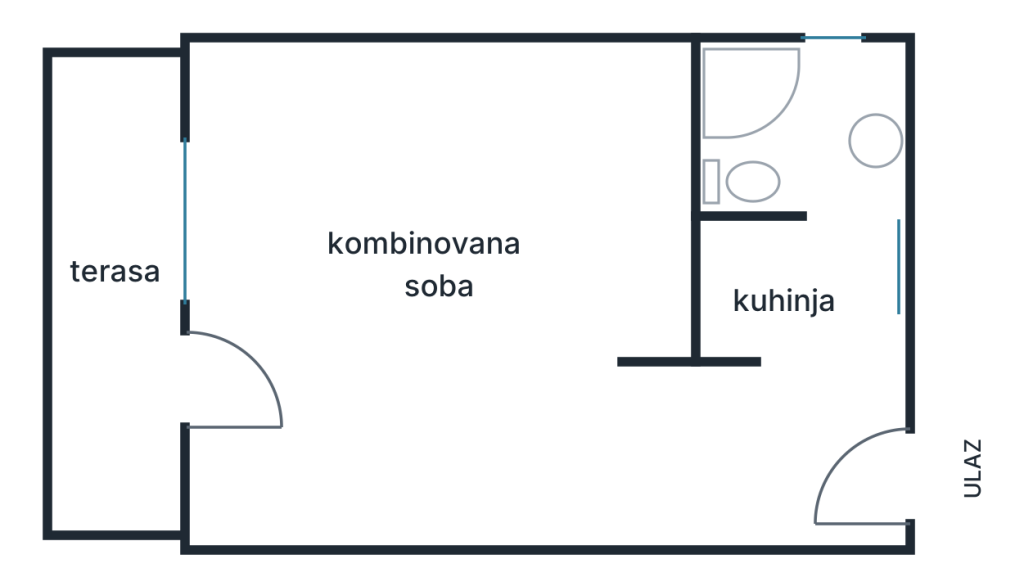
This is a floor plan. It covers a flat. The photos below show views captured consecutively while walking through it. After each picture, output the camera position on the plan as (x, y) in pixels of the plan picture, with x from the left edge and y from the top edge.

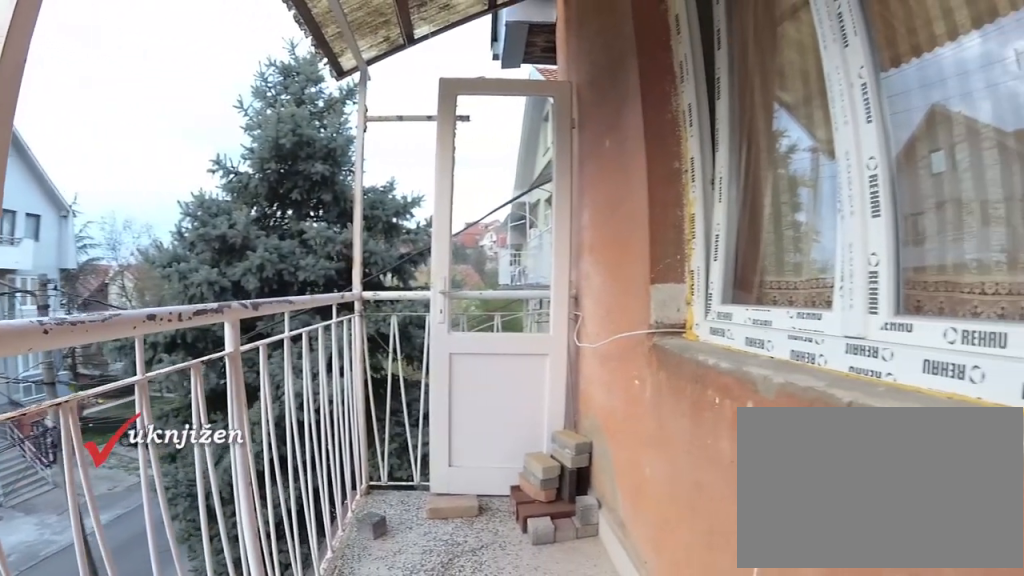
(107, 383)
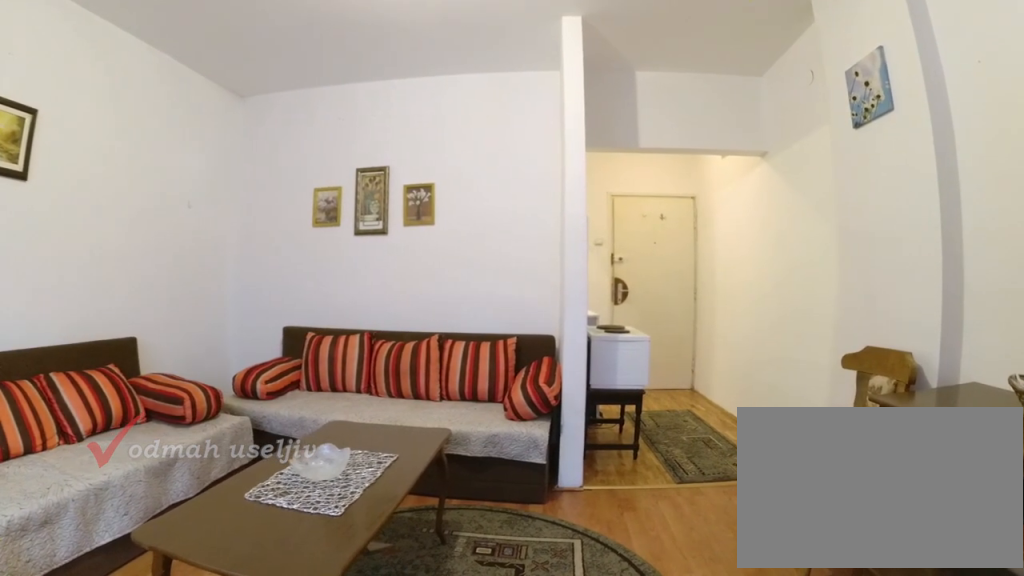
(229, 389)
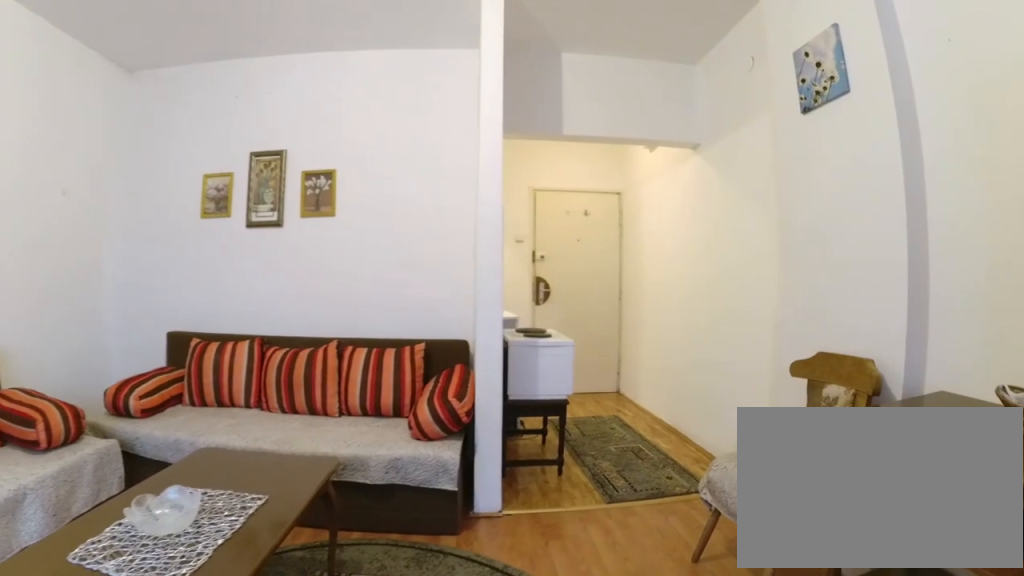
(285, 386)
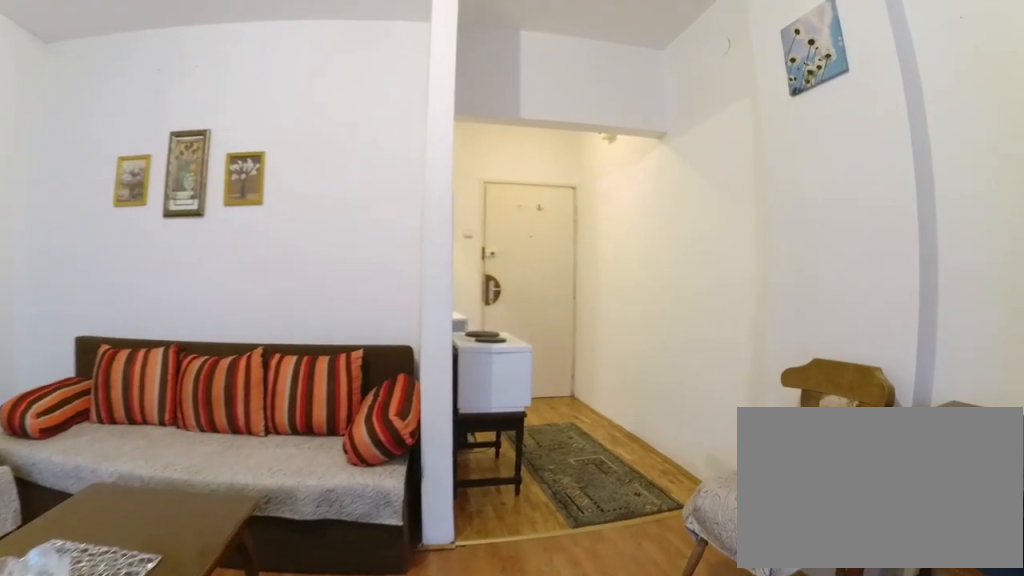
(352, 390)
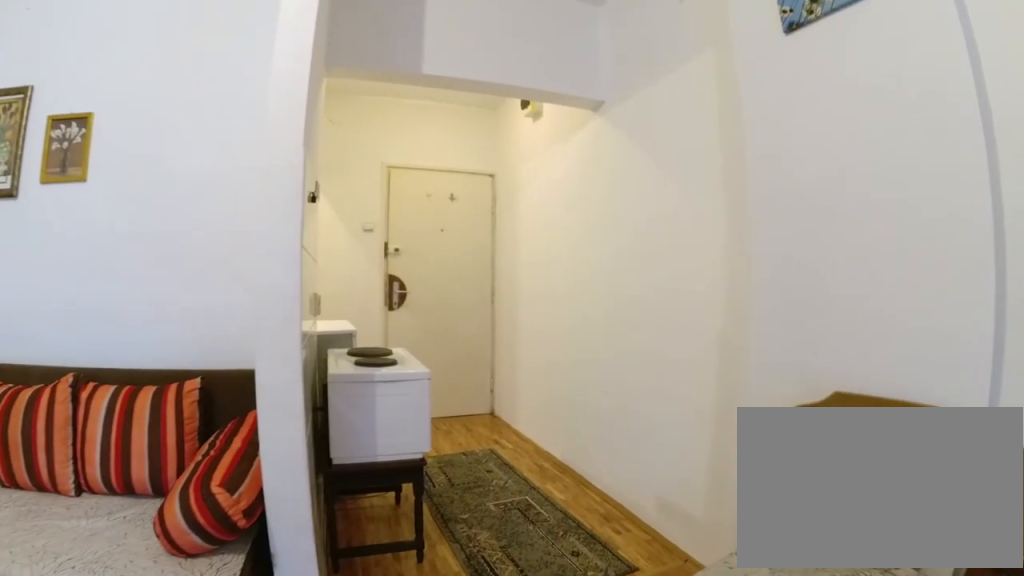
(467, 404)
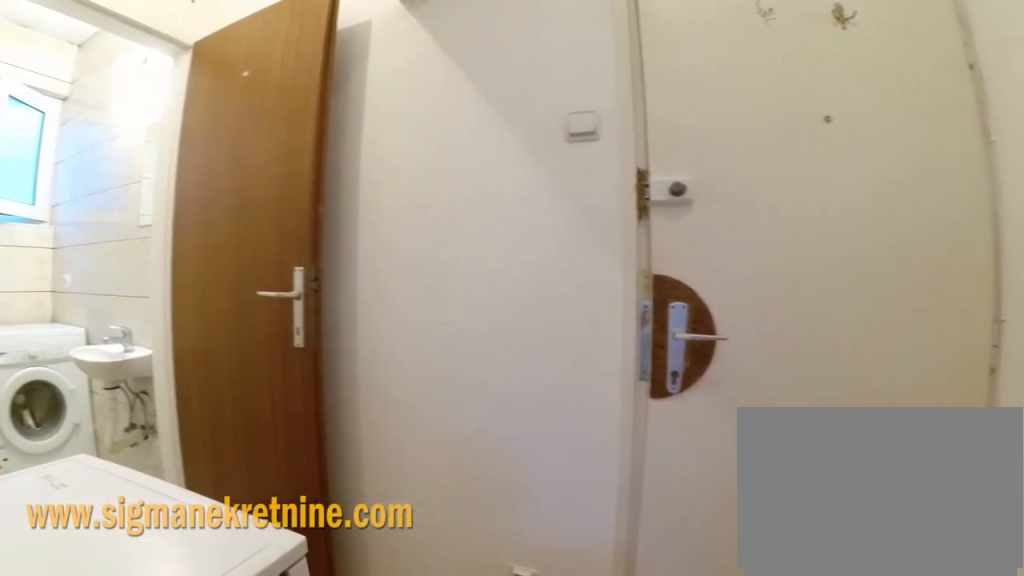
(740, 431)
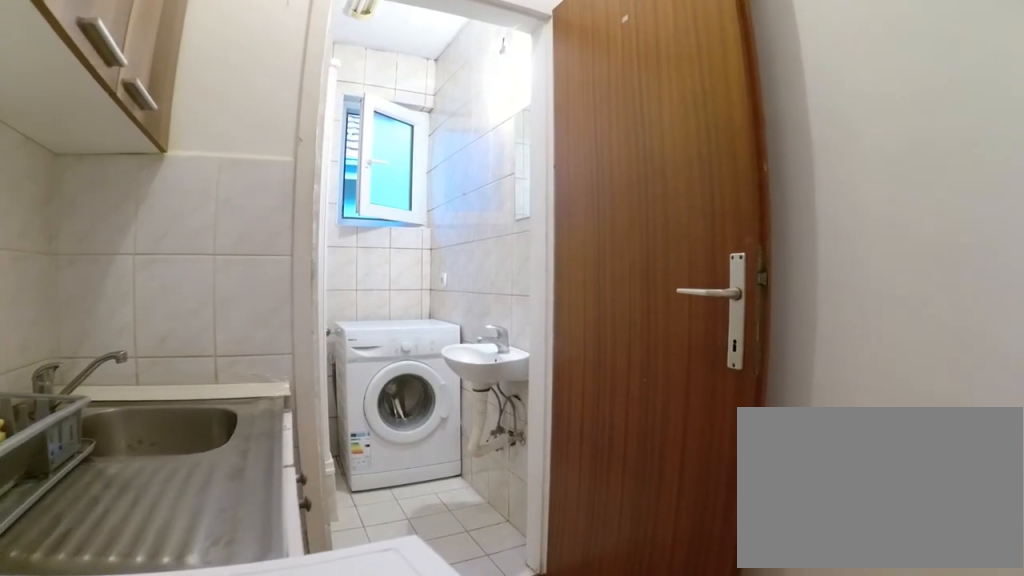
(796, 373)
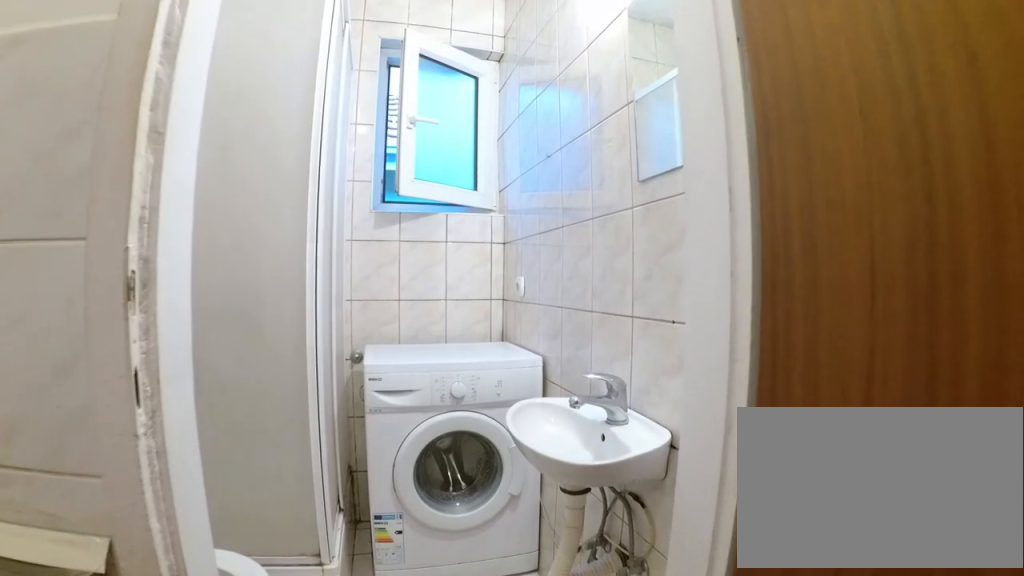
(829, 287)
